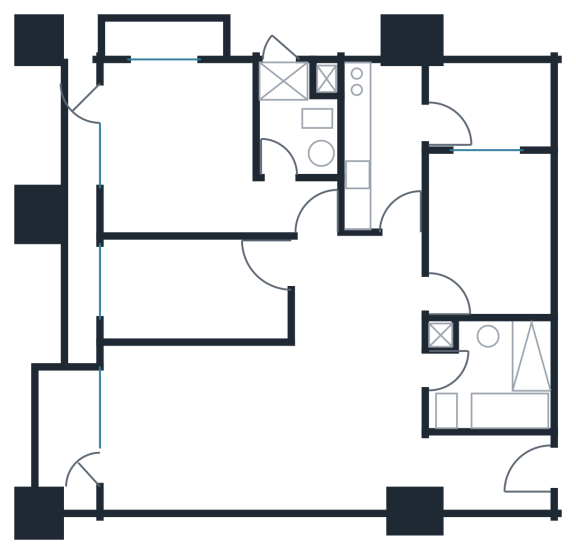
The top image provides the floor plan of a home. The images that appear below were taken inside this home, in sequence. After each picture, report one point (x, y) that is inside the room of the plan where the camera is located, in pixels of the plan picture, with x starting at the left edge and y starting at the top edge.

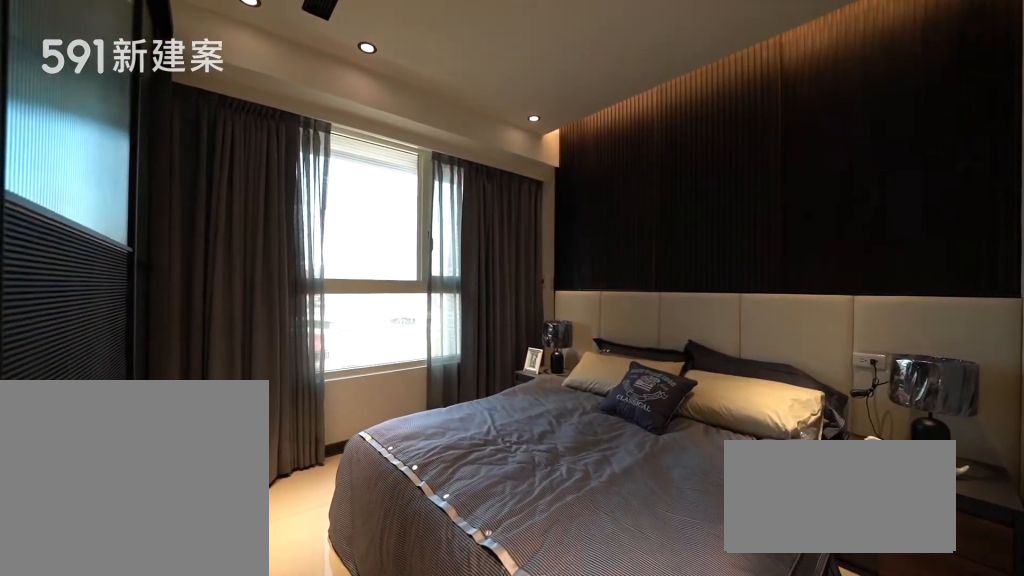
(193, 153)
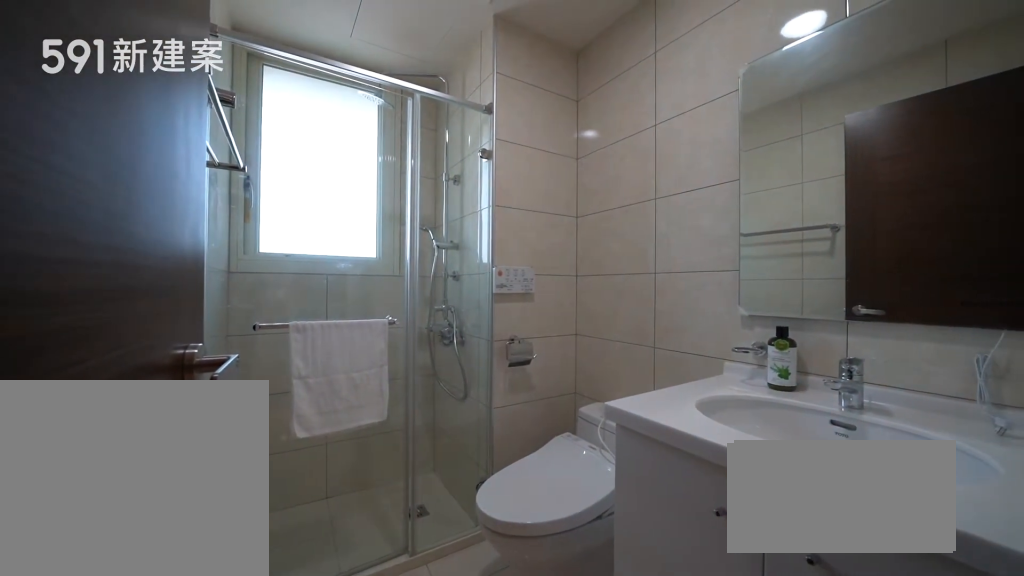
(298, 114)
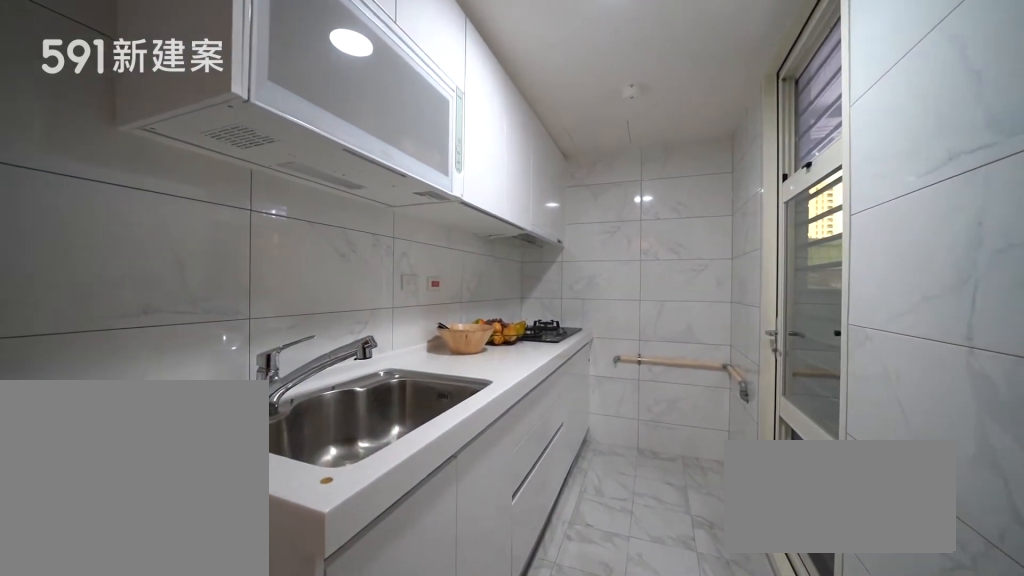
(382, 142)
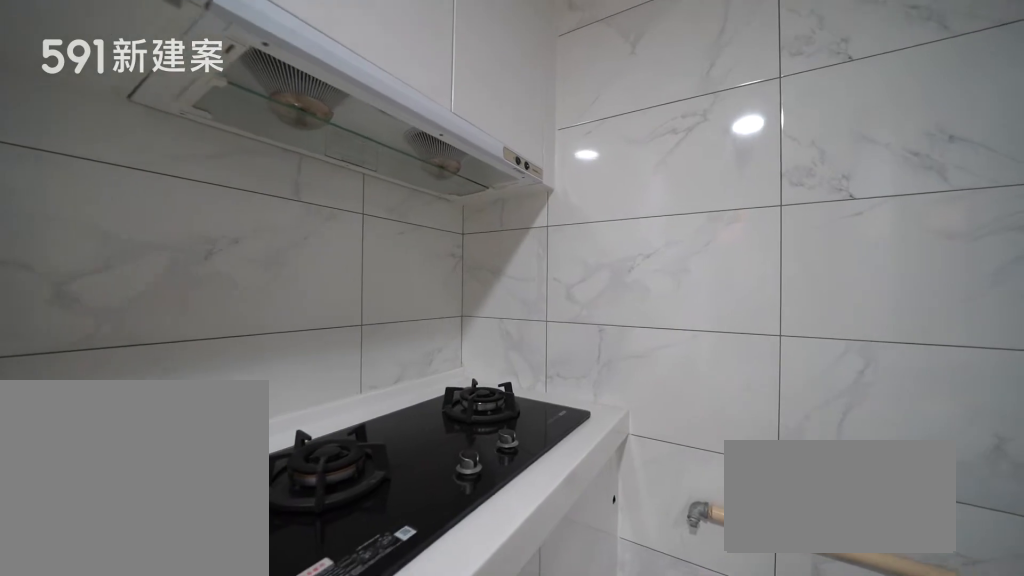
(382, 142)
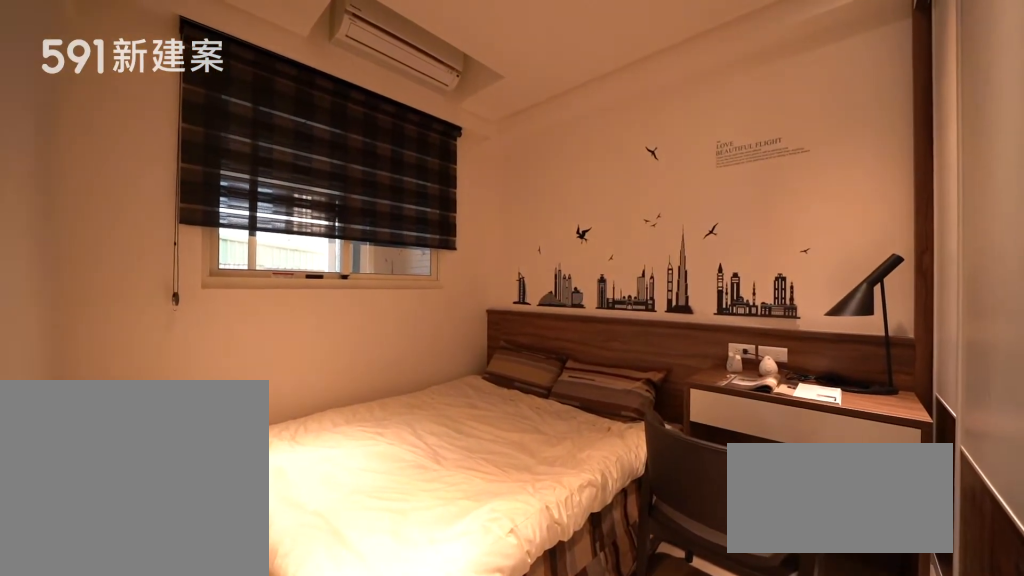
(491, 230)
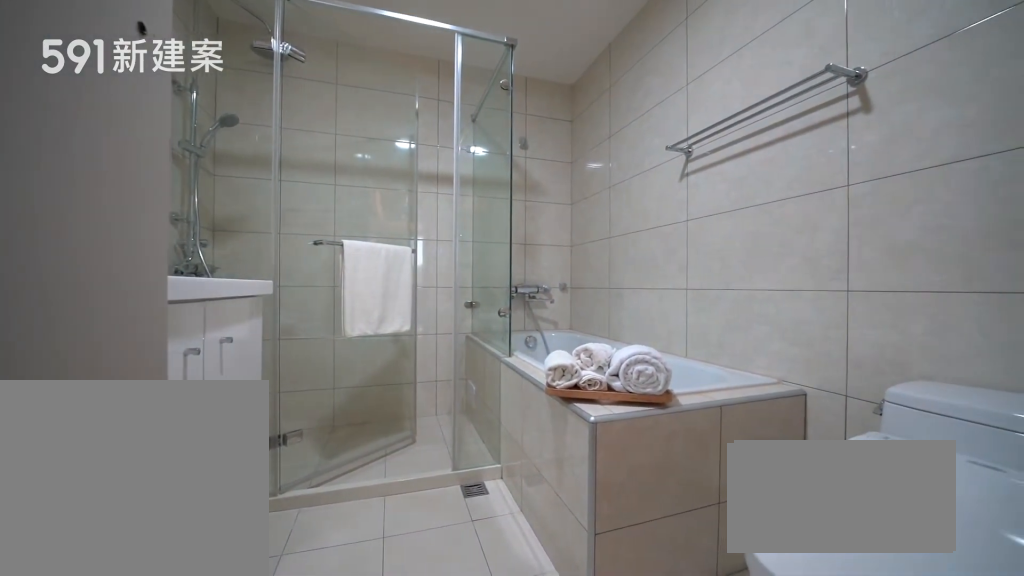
(492, 370)
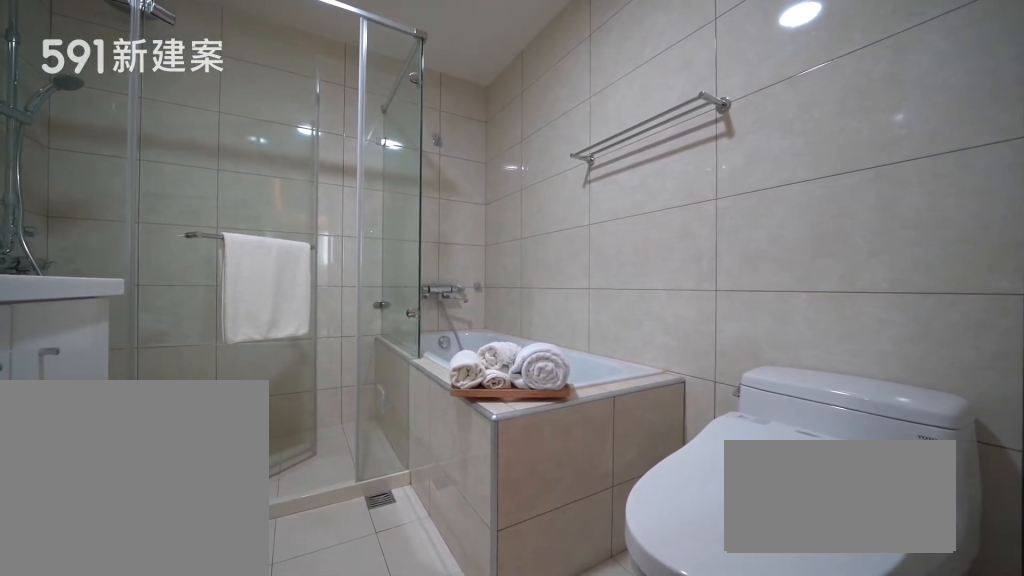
(492, 370)
